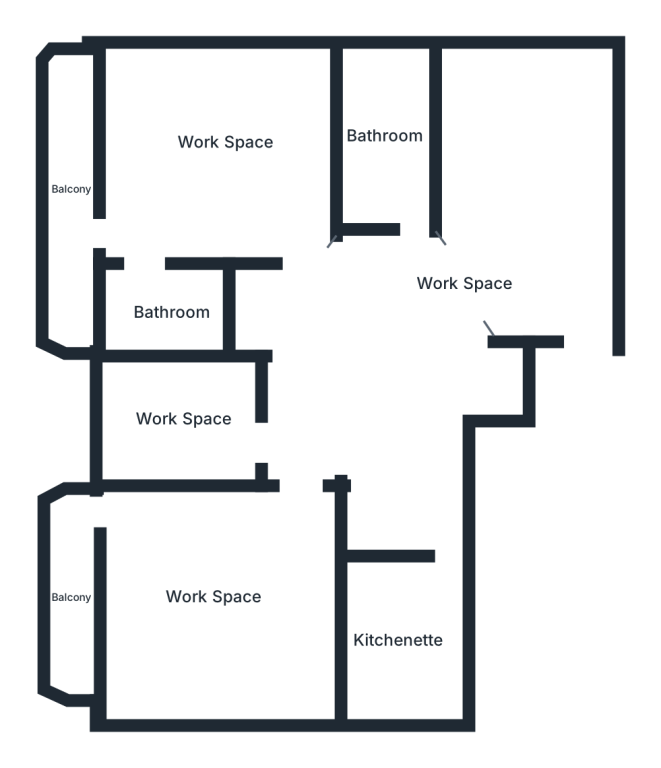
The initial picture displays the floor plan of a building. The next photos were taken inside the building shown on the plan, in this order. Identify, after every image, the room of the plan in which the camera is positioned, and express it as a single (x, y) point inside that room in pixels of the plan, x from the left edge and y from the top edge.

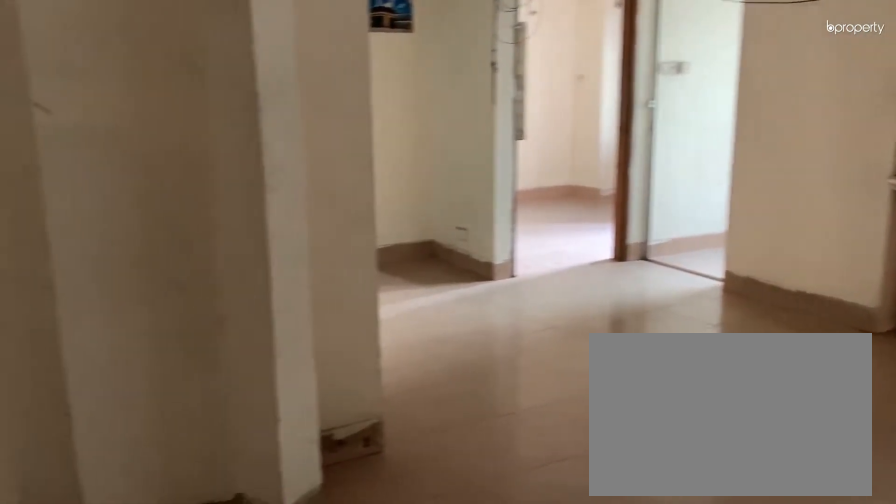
(471, 282)
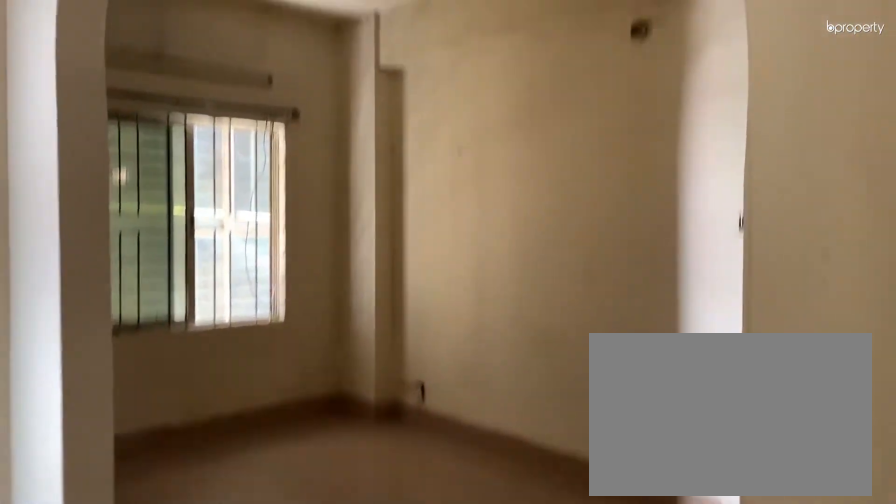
(470, 282)
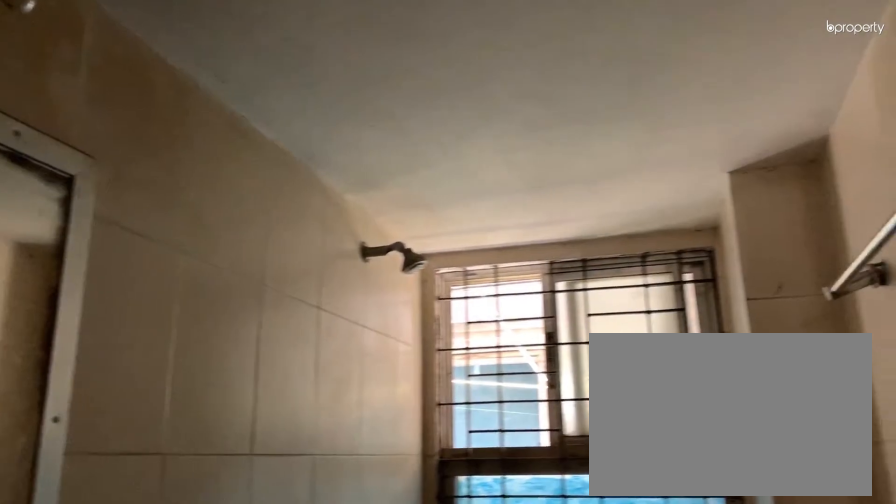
(384, 136)
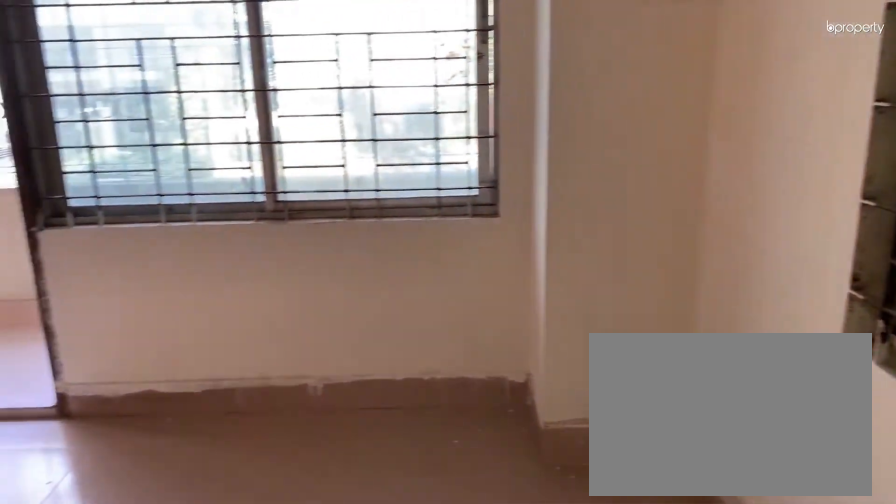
(222, 142)
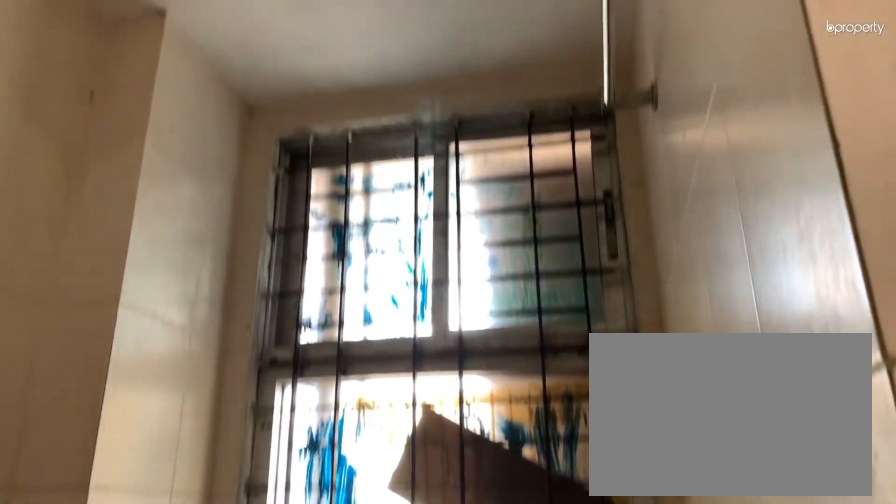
(172, 312)
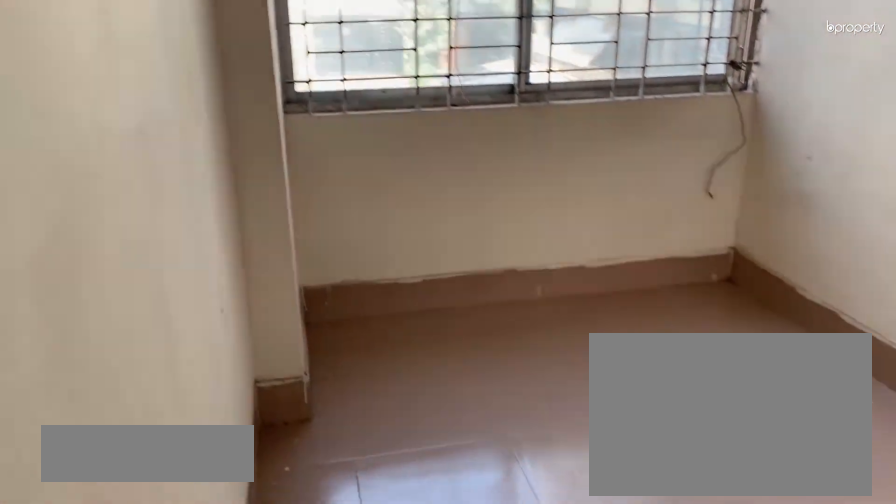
(183, 419)
